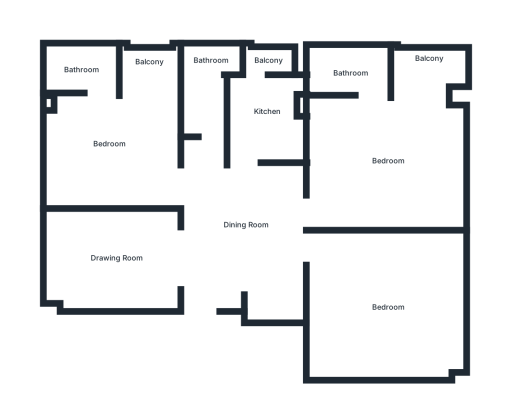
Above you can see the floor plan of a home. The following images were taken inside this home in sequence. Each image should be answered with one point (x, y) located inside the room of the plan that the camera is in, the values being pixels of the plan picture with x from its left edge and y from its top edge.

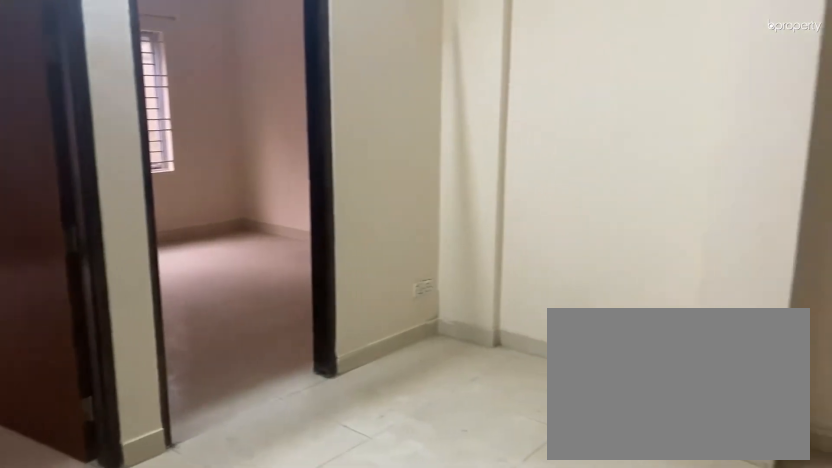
(237, 231)
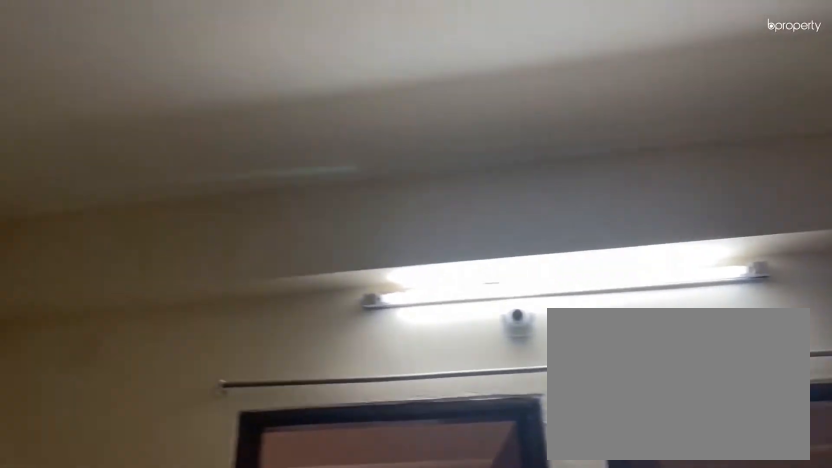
(237, 231)
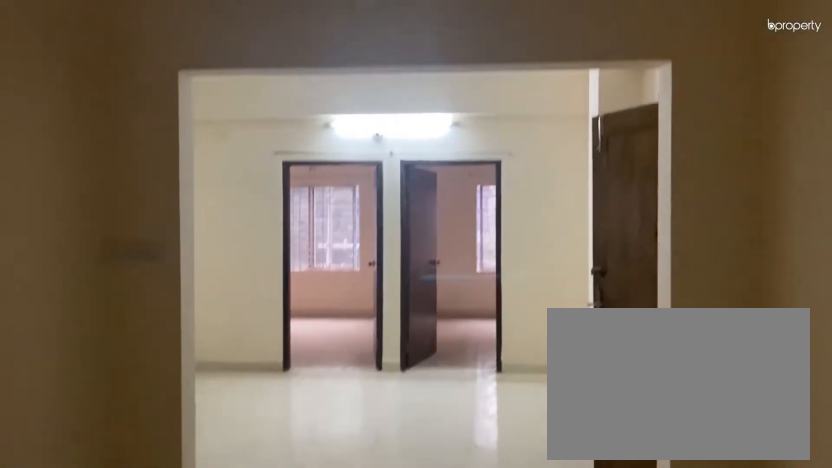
(116, 252)
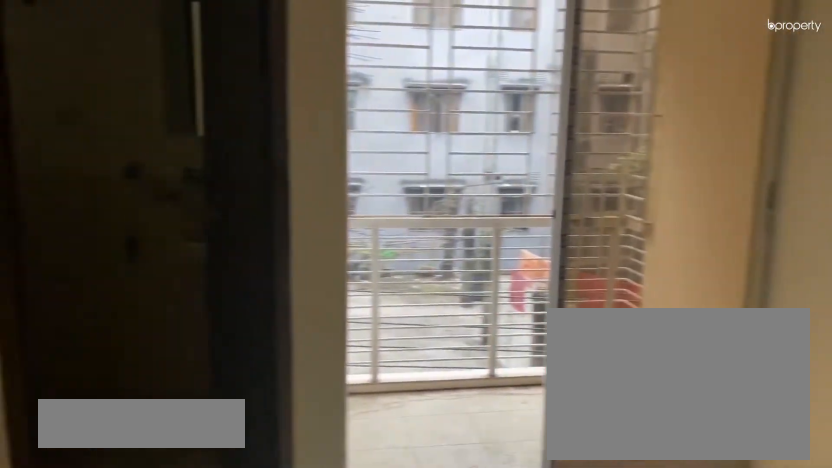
(108, 135)
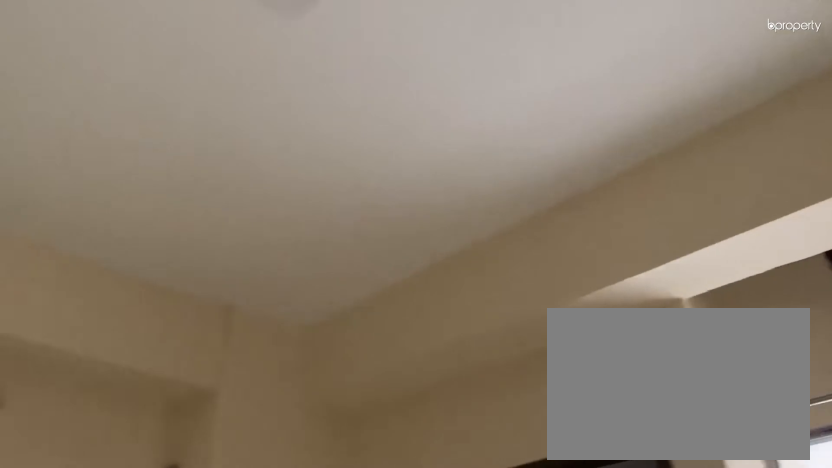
(108, 135)
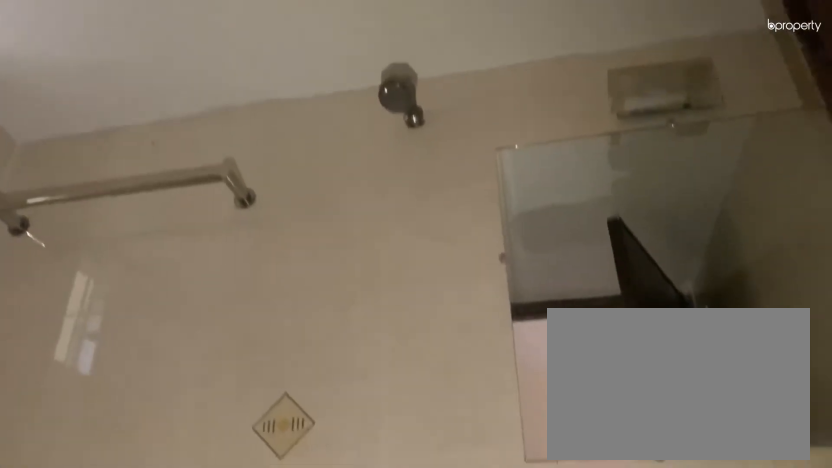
(78, 70)
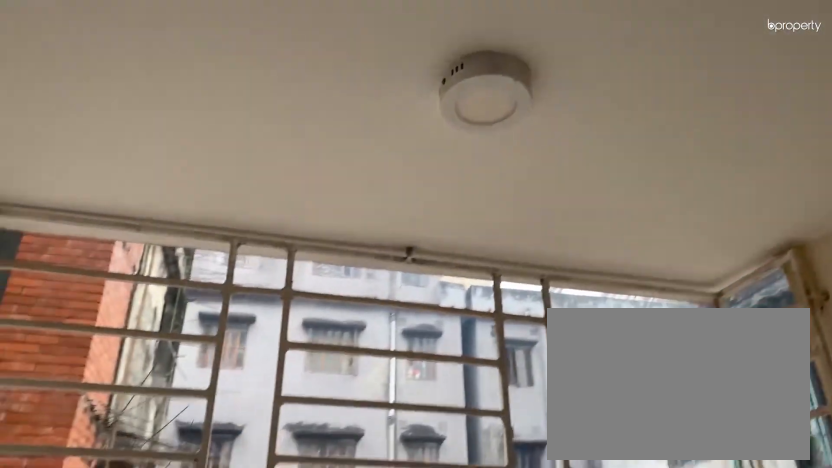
(150, 67)
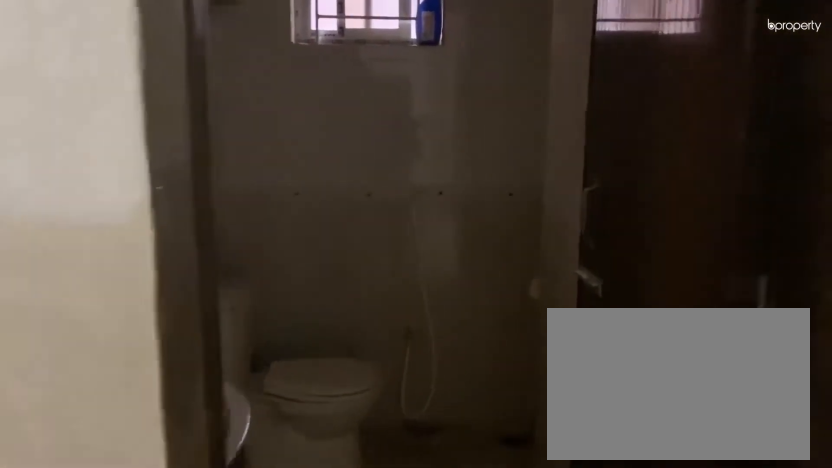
(207, 135)
